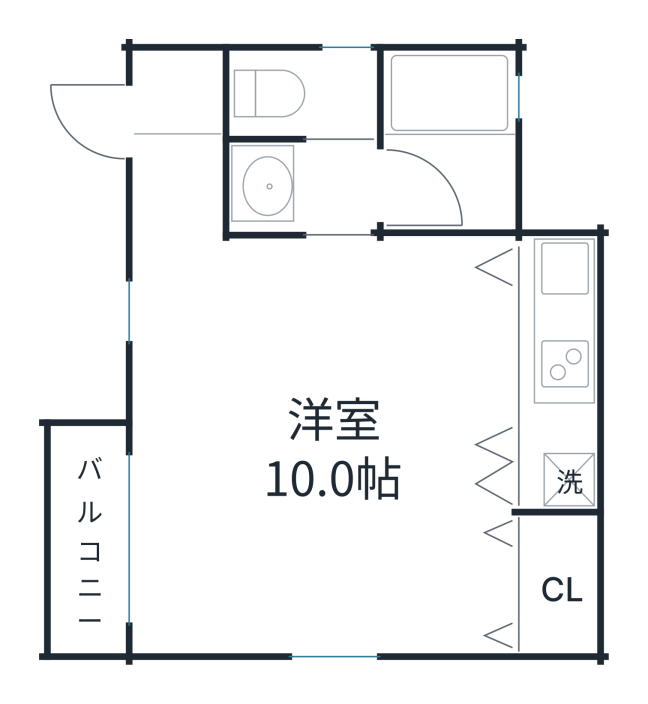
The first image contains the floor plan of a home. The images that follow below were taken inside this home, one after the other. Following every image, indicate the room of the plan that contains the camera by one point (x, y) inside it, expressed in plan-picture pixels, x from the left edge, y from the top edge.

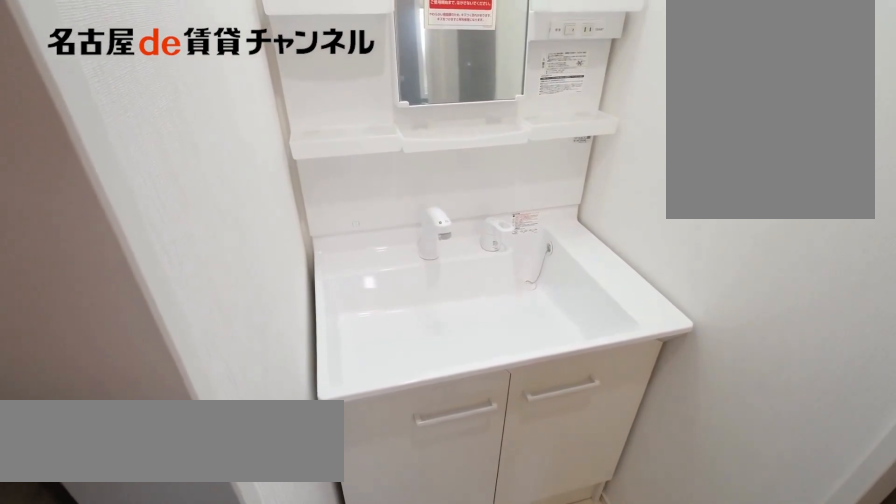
(301, 190)
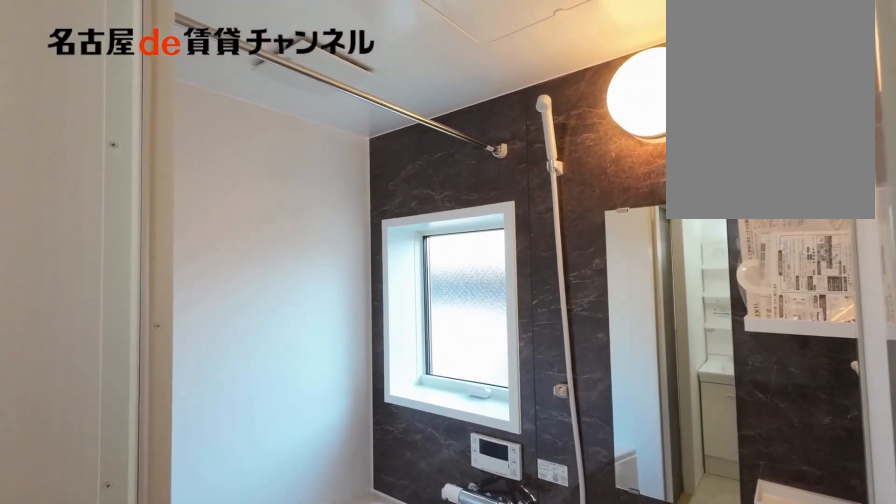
(449, 138)
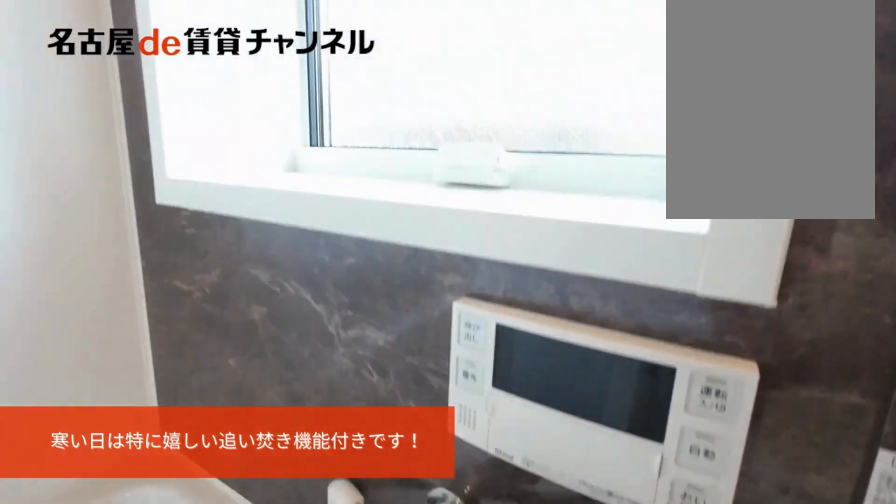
(449, 138)
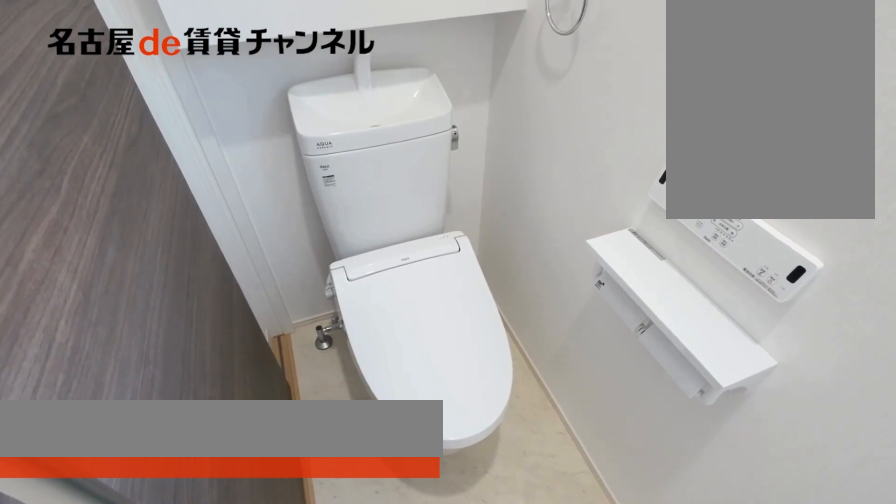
(302, 94)
